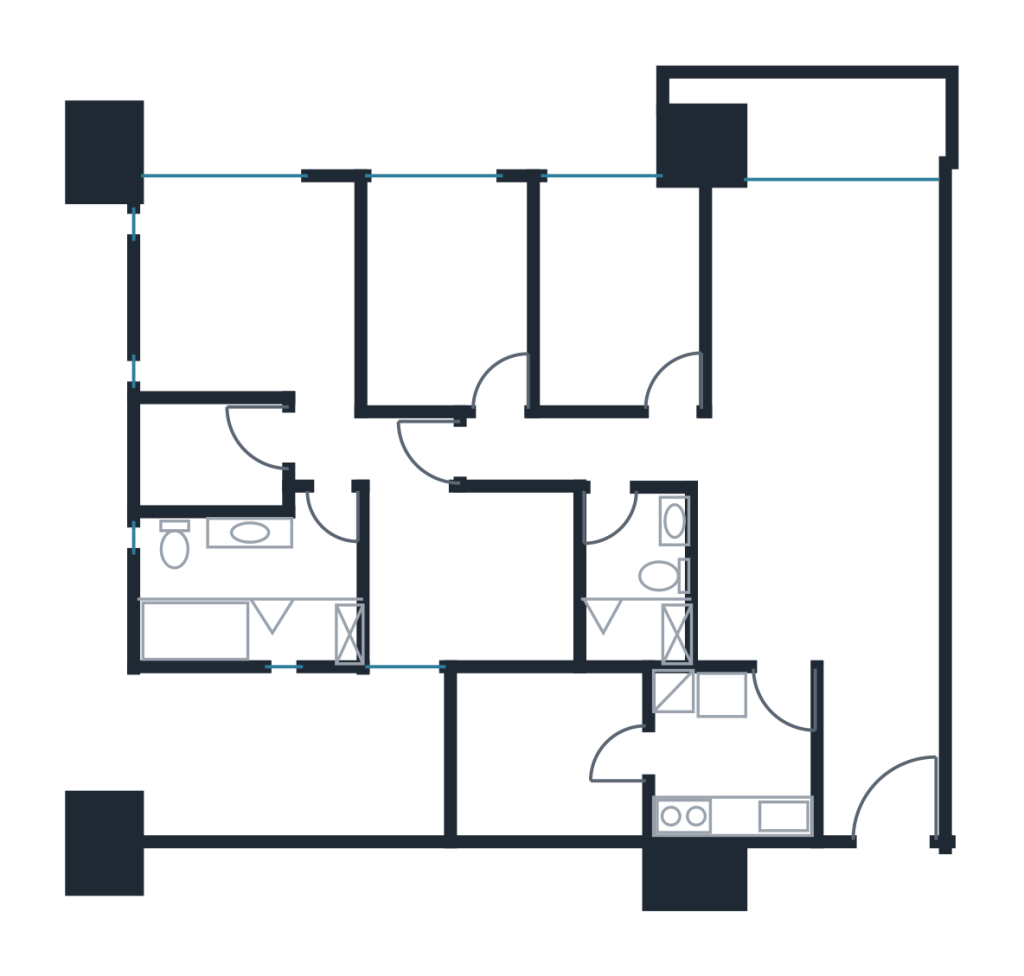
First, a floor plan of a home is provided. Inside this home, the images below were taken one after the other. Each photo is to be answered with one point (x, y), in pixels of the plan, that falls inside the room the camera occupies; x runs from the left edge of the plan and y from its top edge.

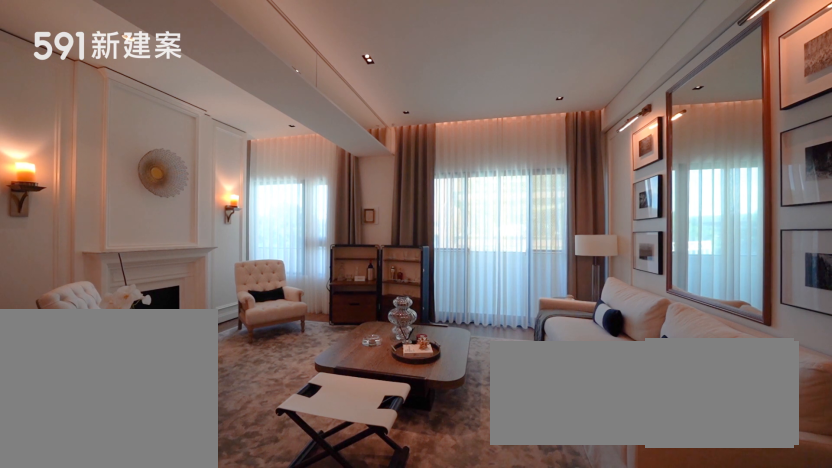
(734, 296)
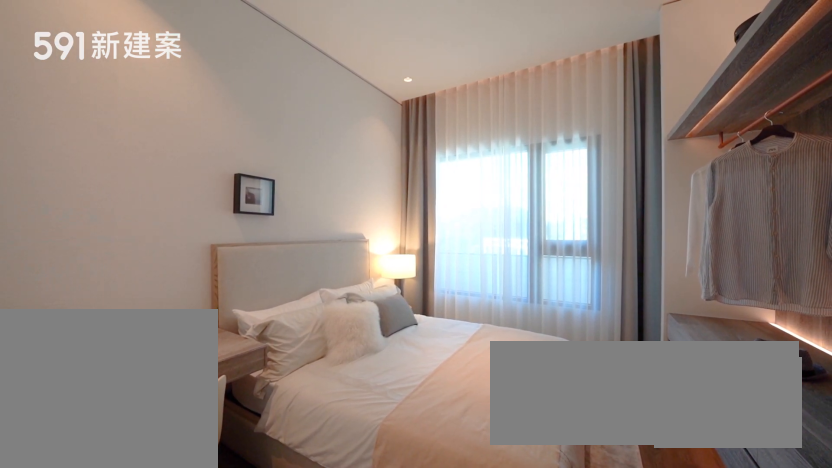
(440, 287)
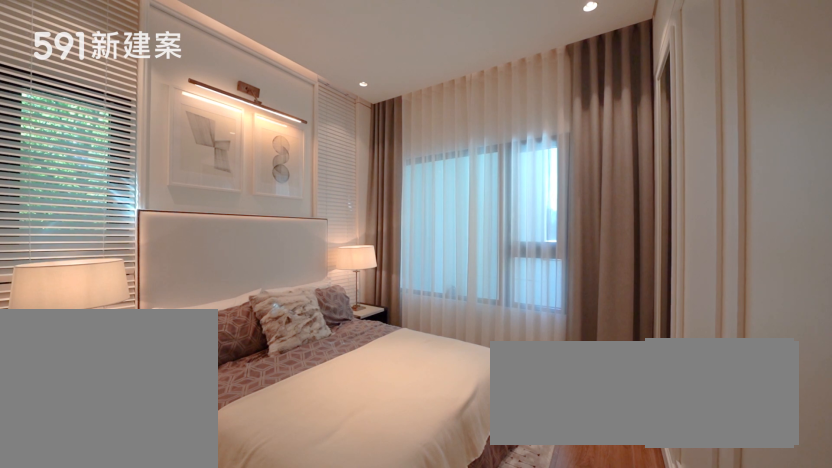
(244, 340)
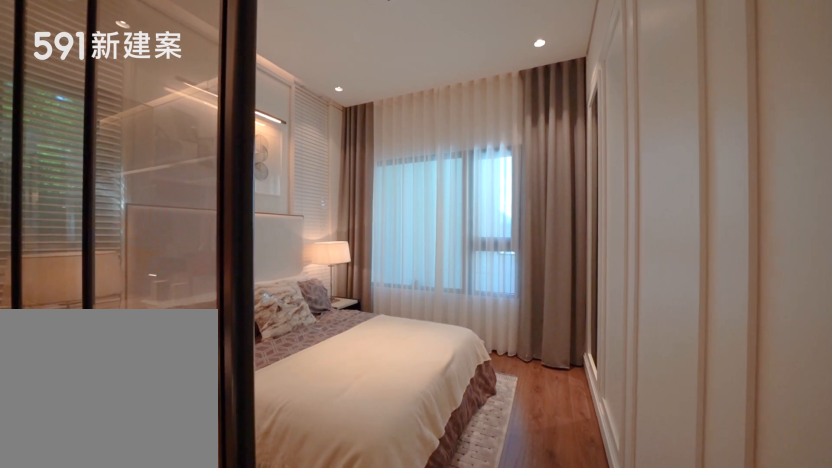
(244, 340)
